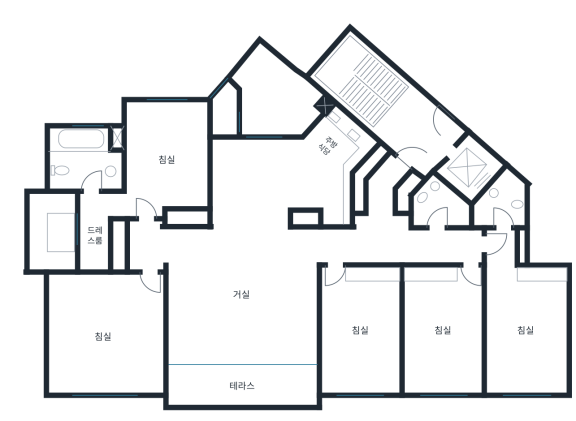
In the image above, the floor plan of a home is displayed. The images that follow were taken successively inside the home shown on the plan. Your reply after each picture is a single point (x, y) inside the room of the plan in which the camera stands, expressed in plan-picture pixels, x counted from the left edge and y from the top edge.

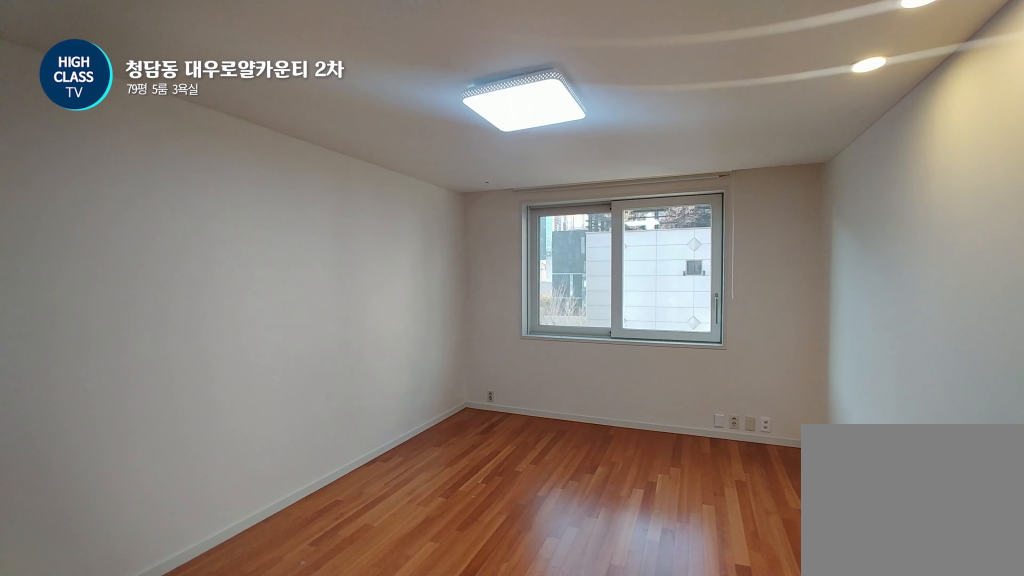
(523, 330)
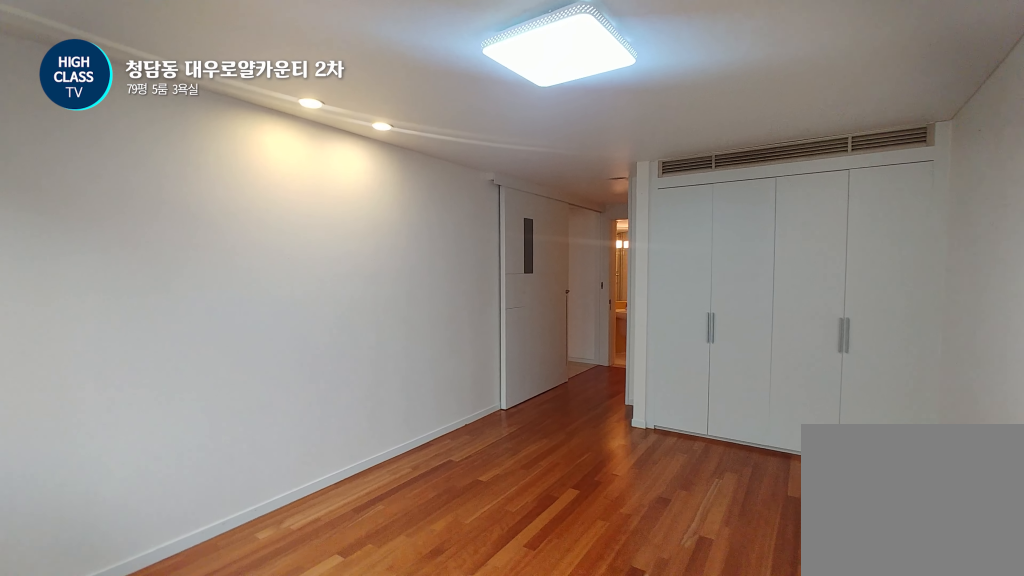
(523, 330)
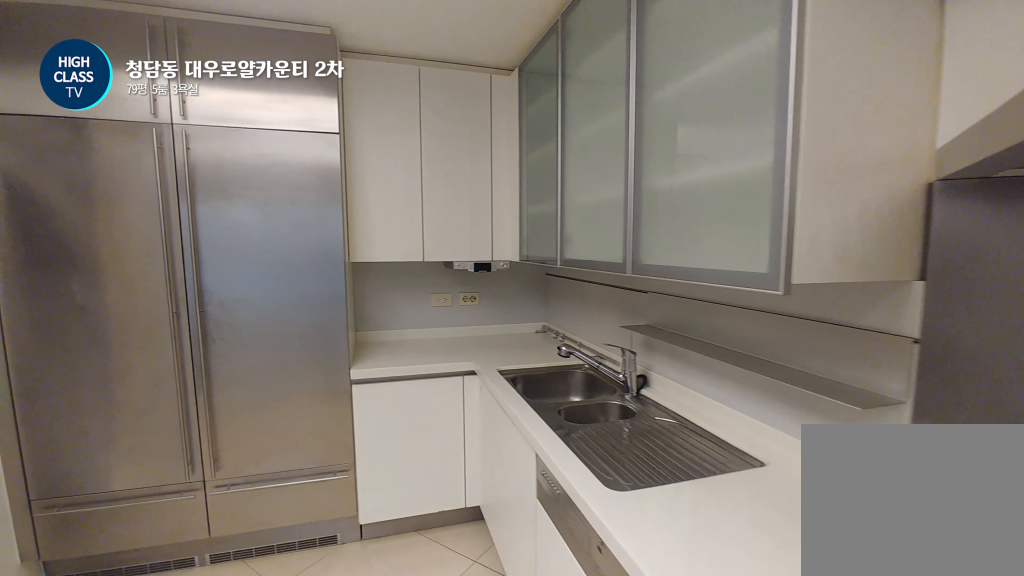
(289, 176)
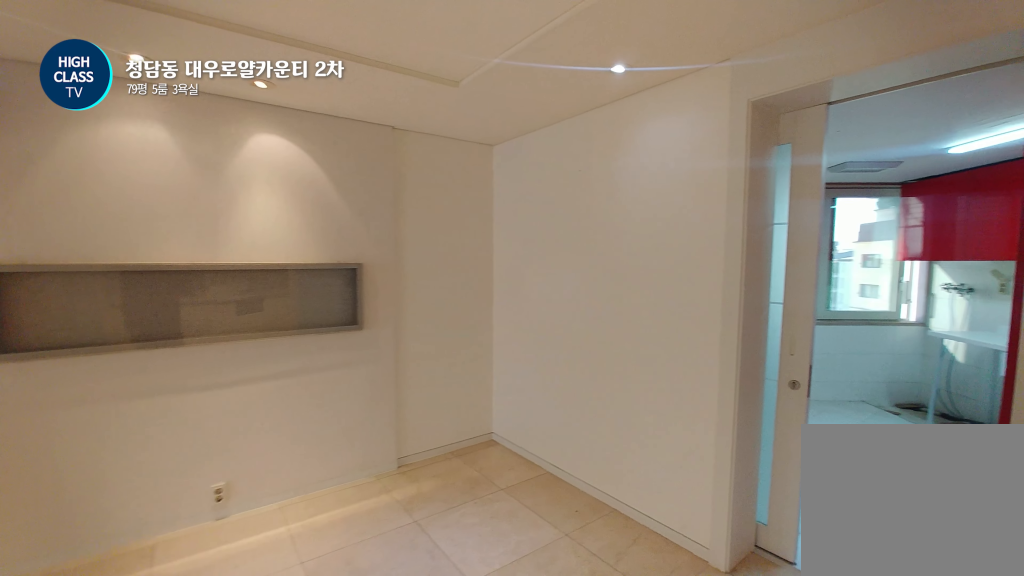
(289, 176)
